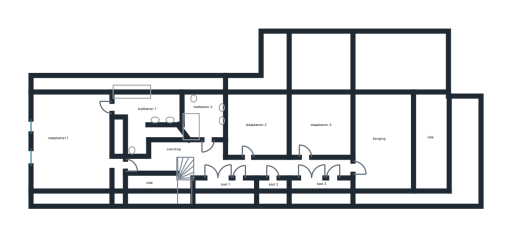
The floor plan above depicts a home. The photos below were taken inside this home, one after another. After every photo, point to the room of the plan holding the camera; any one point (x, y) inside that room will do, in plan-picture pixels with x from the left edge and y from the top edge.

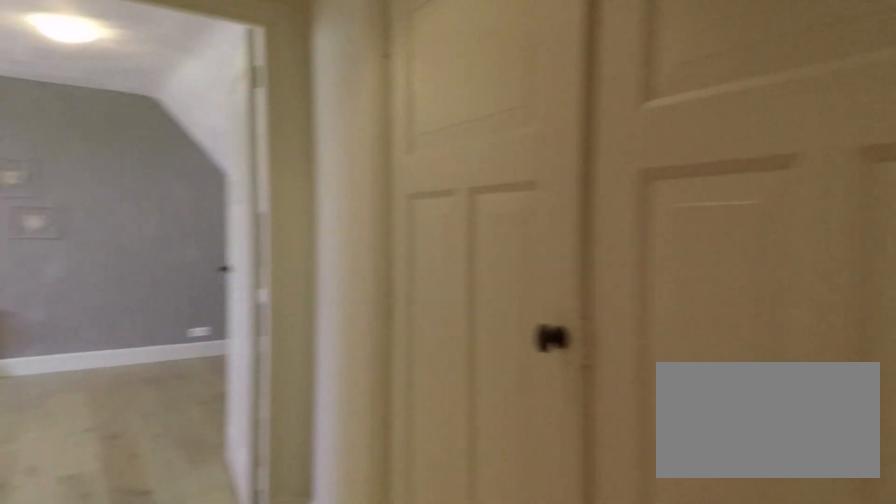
(228, 162)
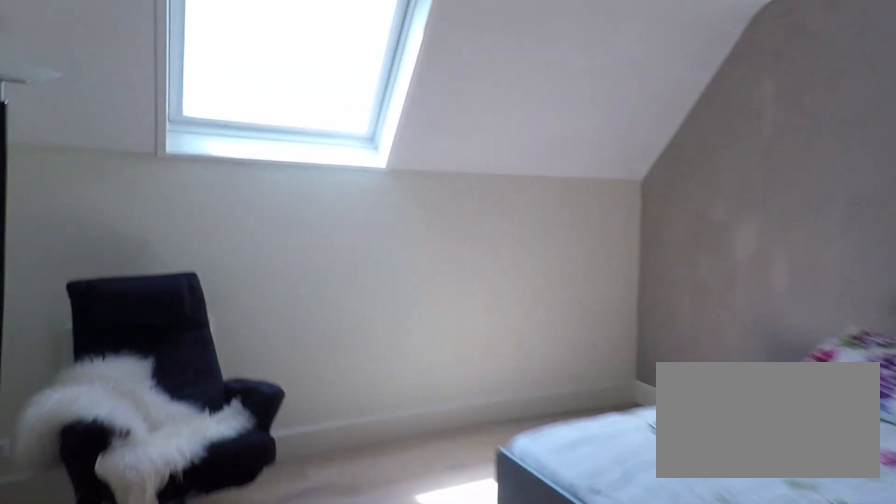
(384, 141)
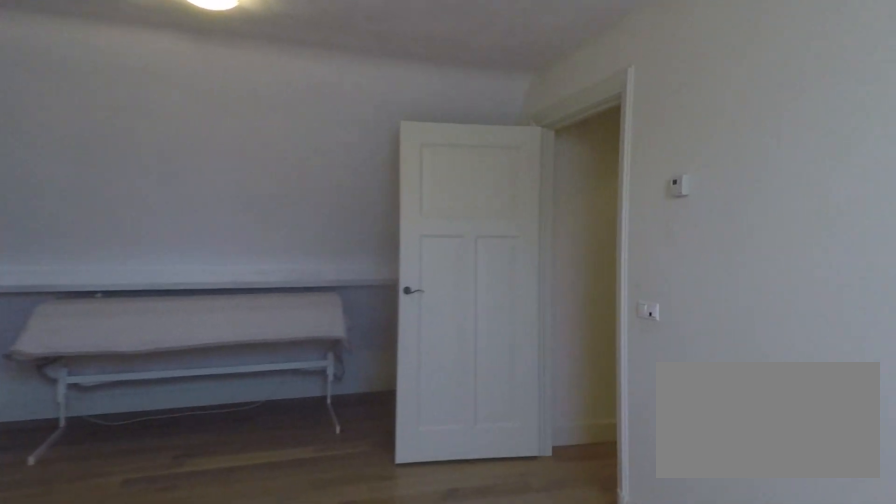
(384, 141)
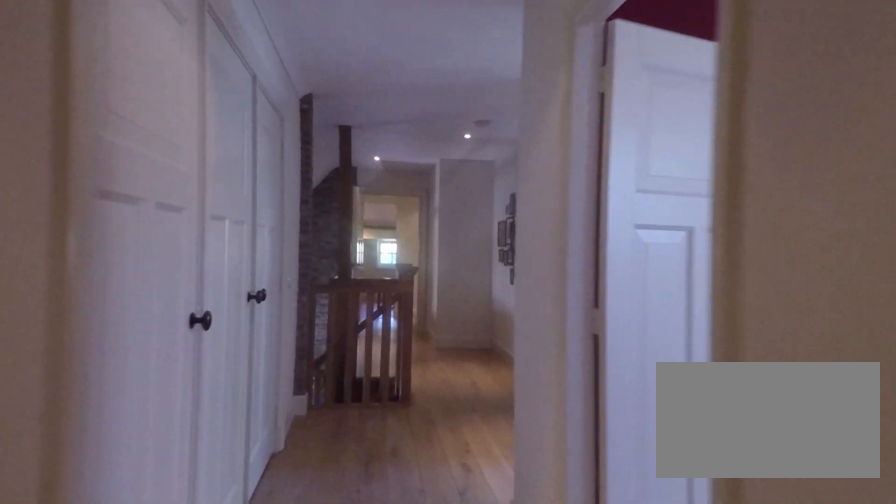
(228, 162)
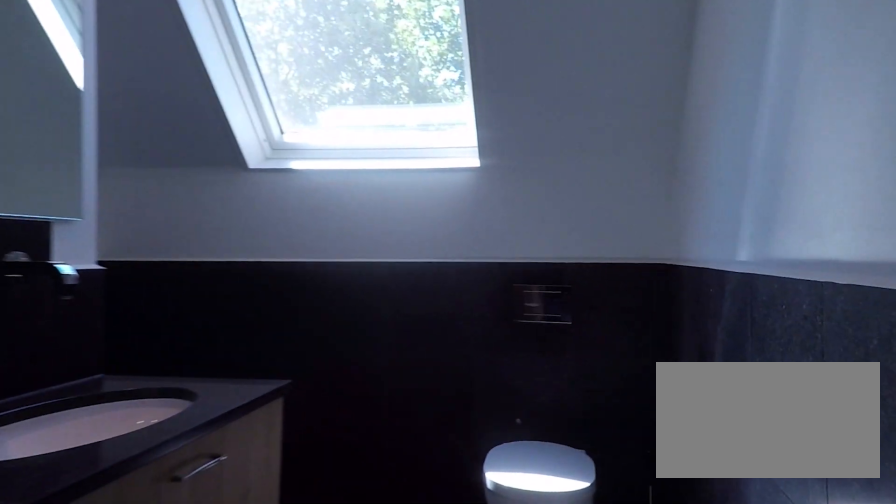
(203, 115)
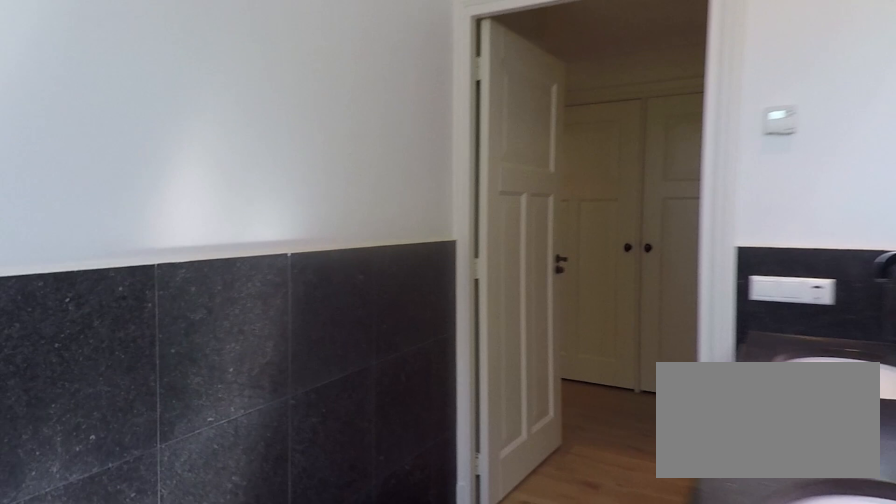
(203, 115)
